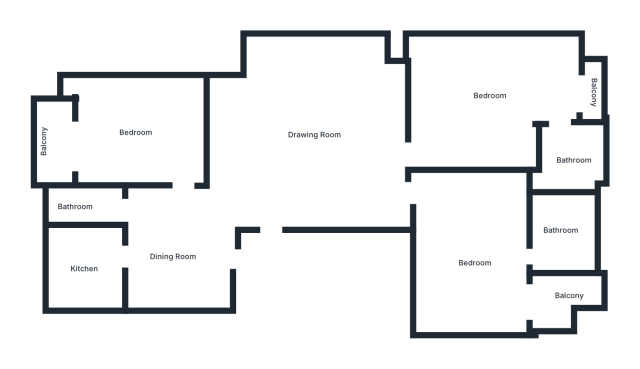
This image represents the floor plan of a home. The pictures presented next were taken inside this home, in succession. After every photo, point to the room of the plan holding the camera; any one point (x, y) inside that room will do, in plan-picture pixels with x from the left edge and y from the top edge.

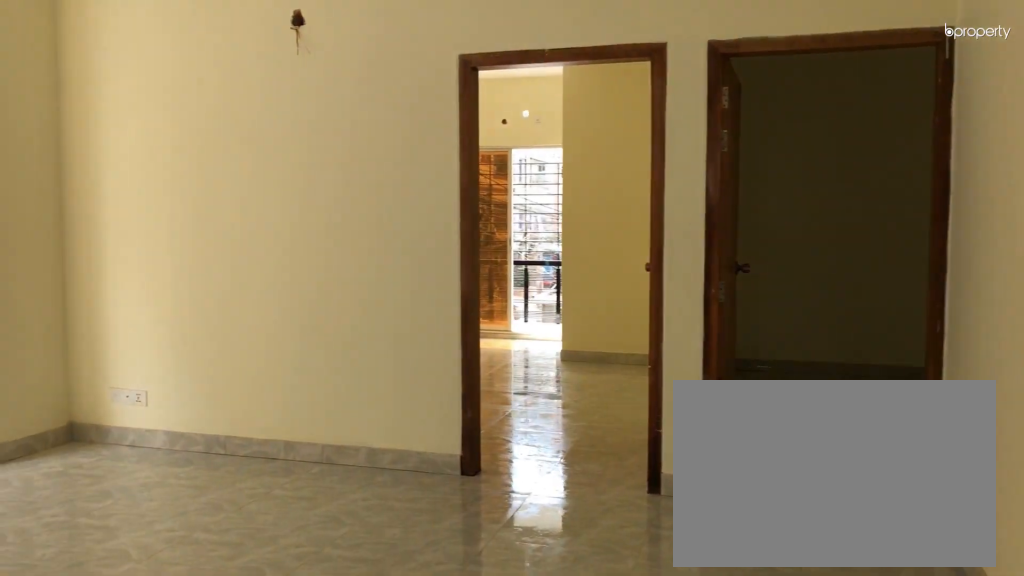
(319, 131)
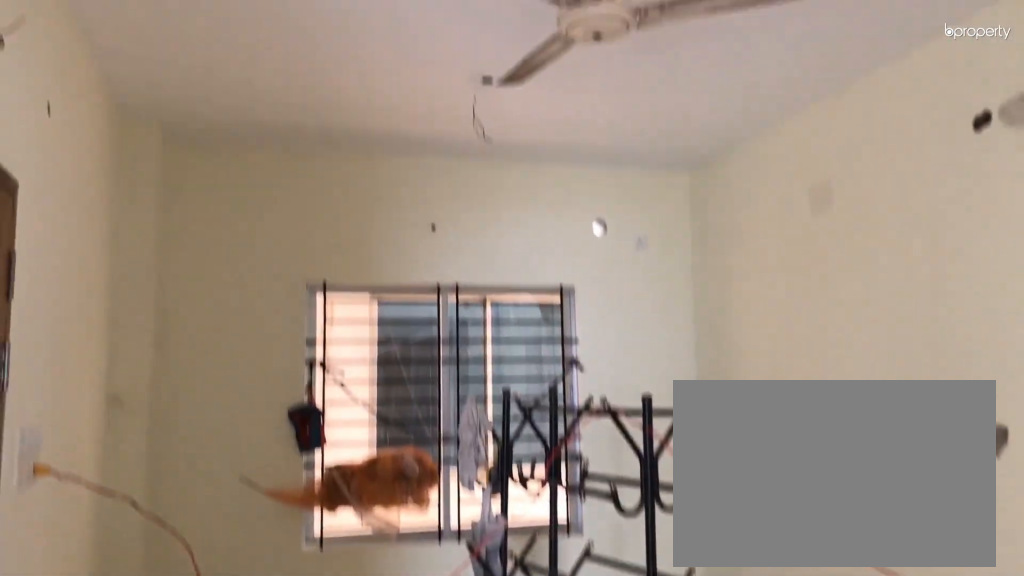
(176, 255)
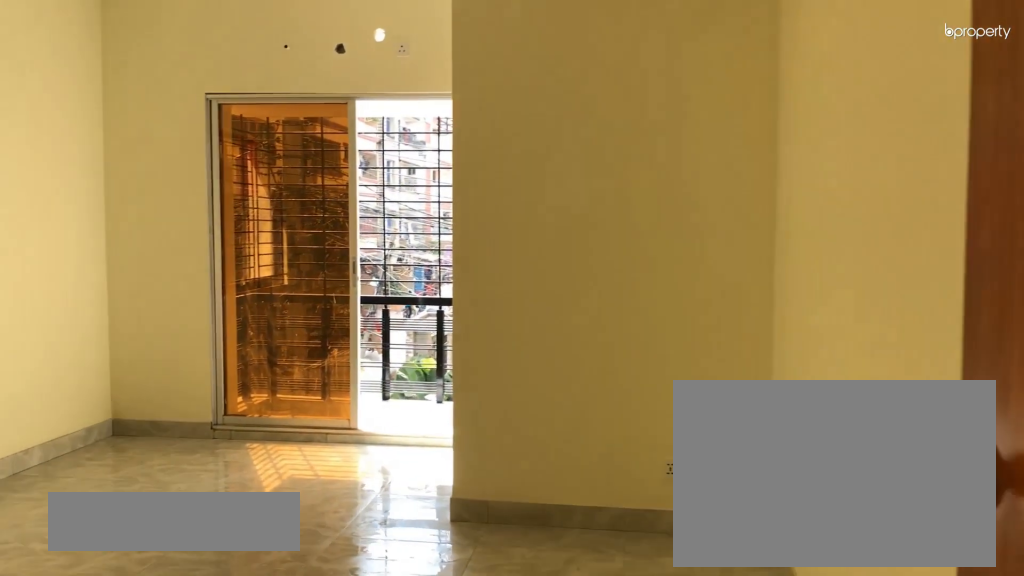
(487, 105)
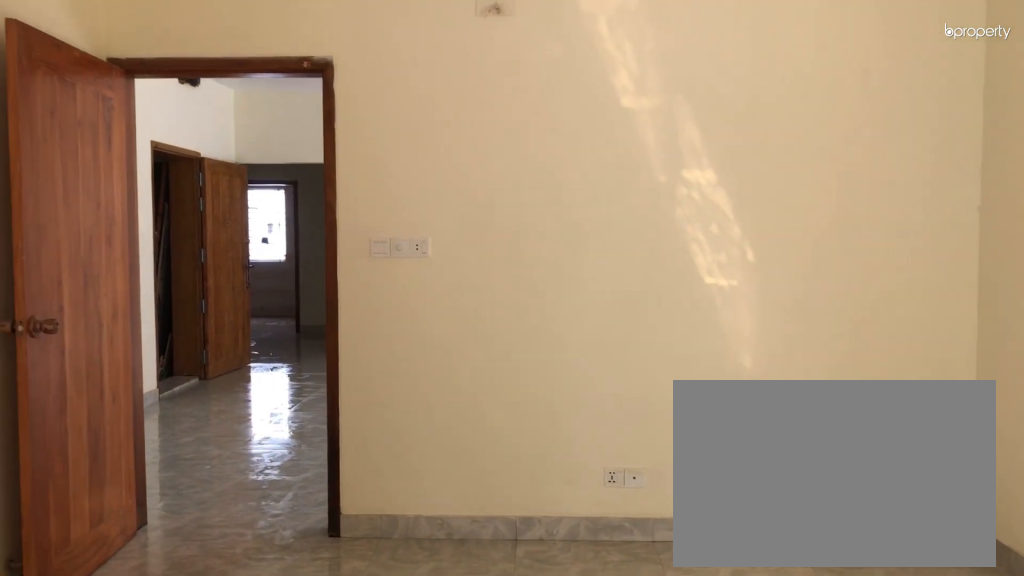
(487, 96)
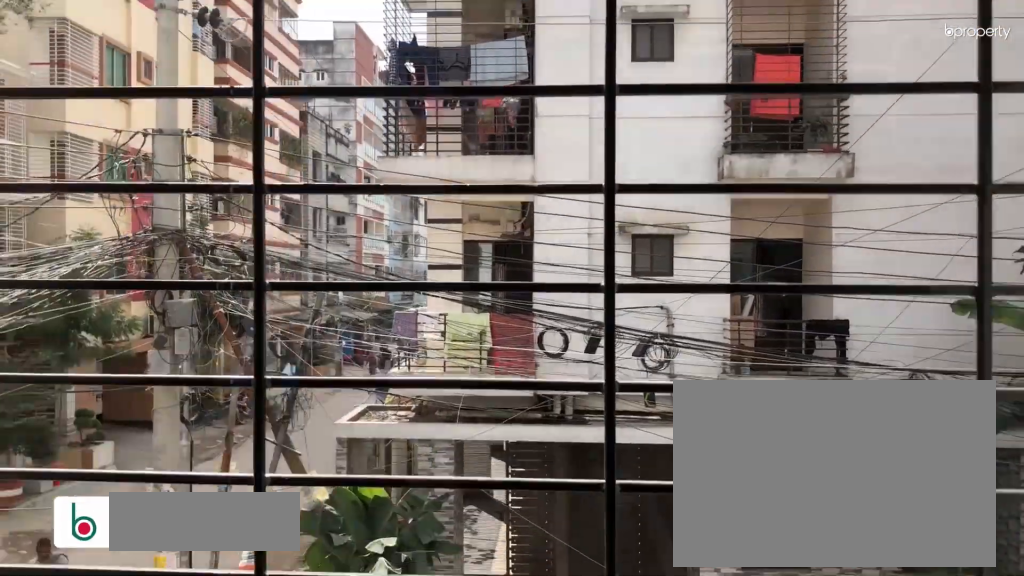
(591, 90)
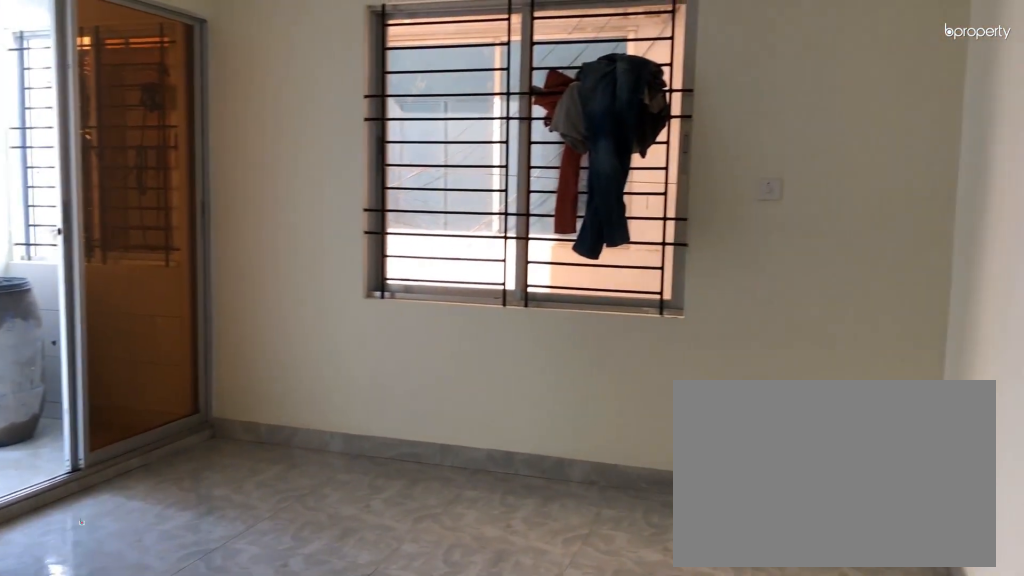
(472, 252)
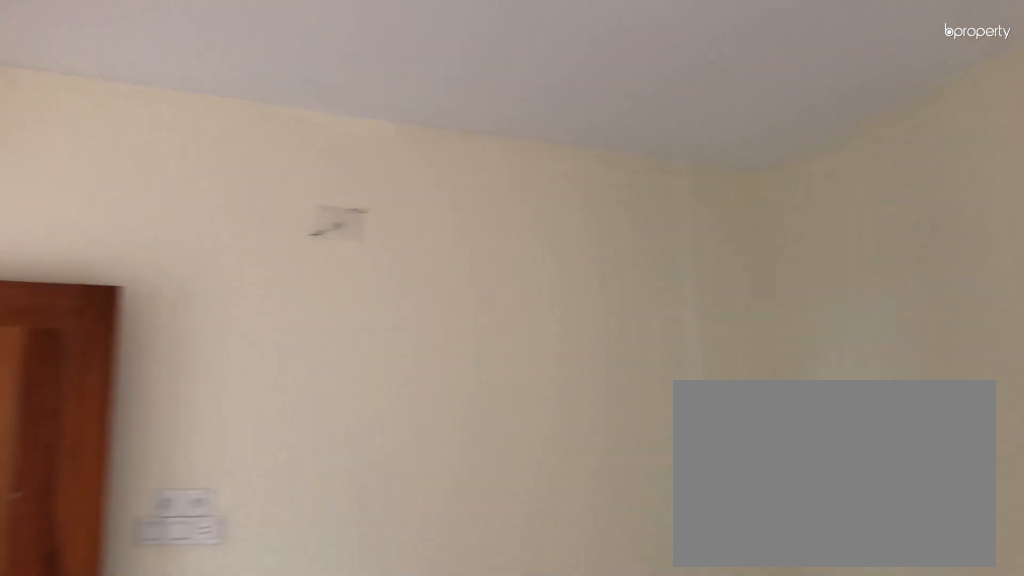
(472, 252)
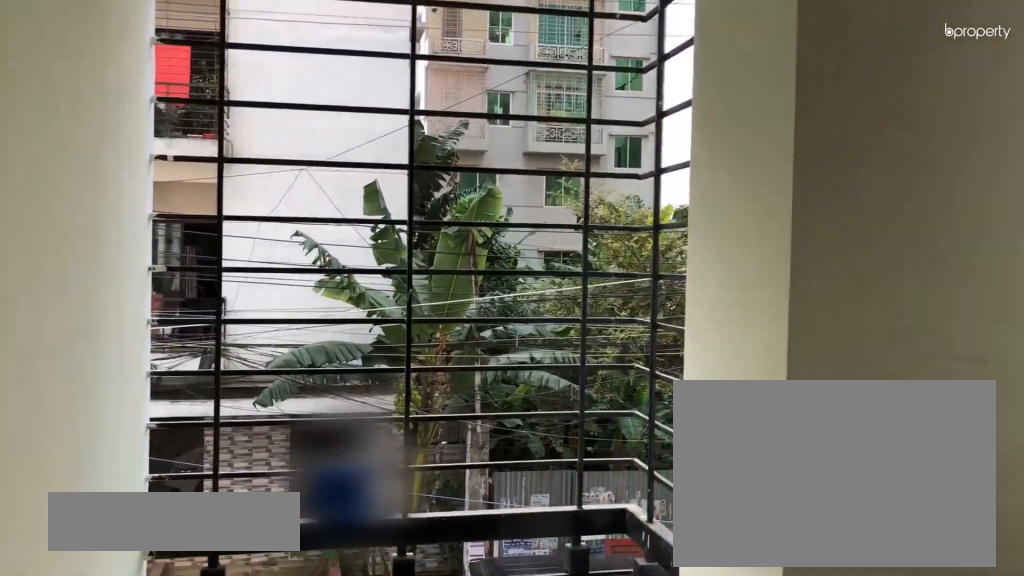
(550, 298)
